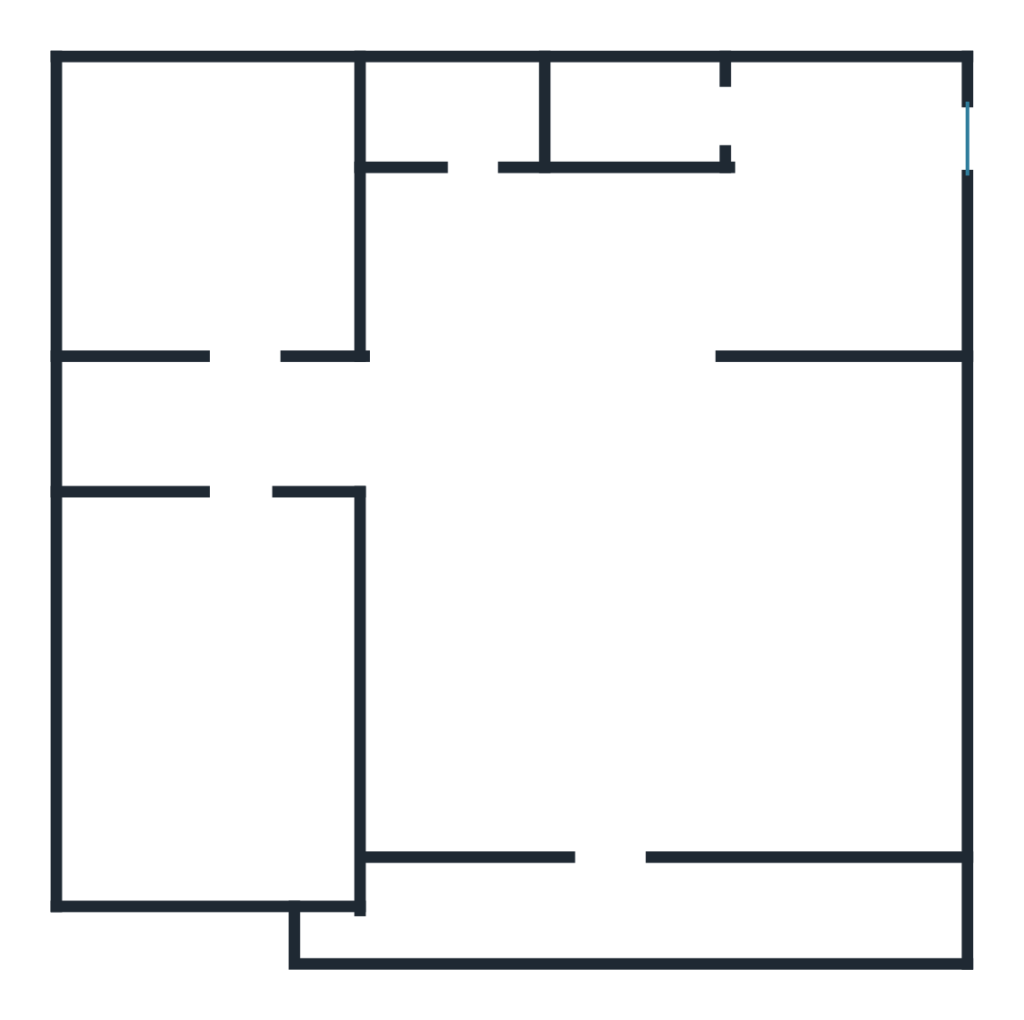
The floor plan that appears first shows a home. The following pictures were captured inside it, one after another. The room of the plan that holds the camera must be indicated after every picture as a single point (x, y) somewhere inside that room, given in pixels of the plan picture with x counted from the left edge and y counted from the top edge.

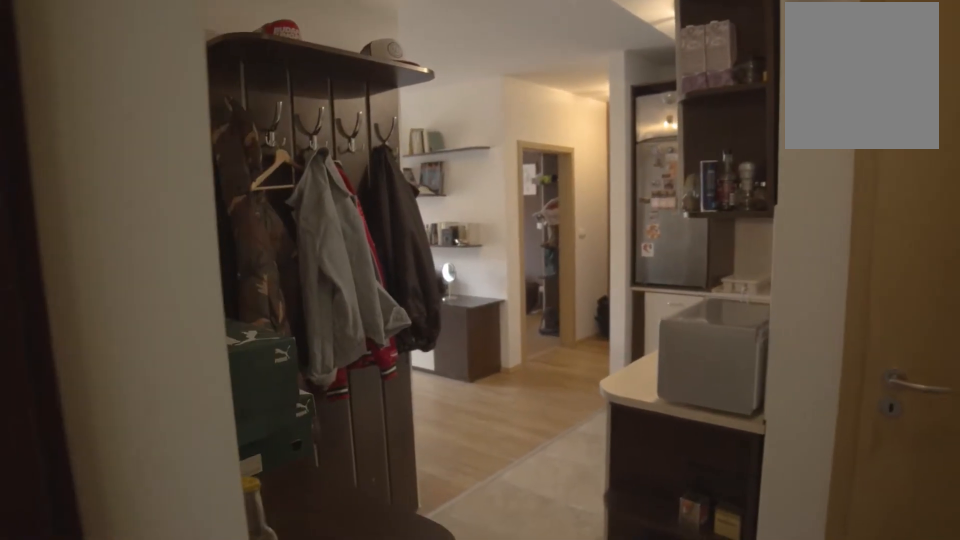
(855, 141)
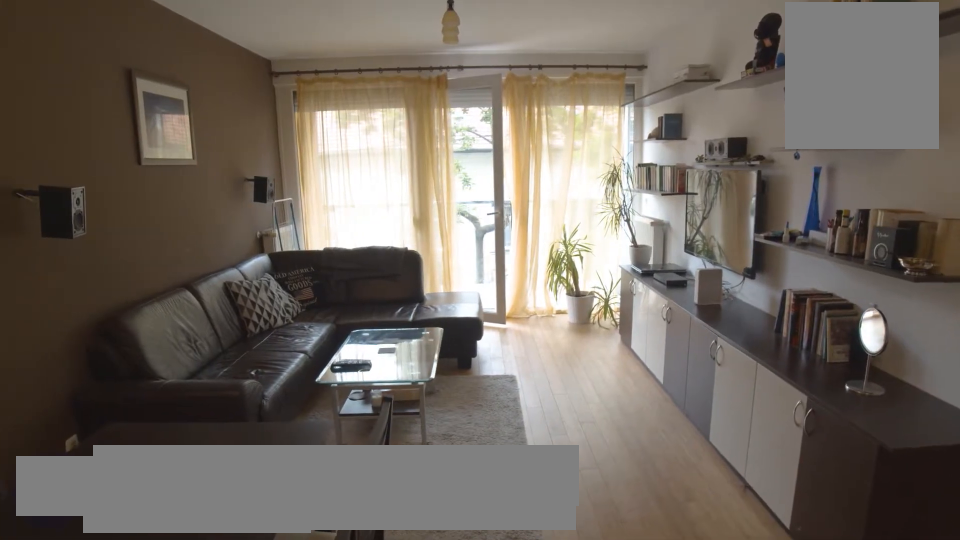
(678, 582)
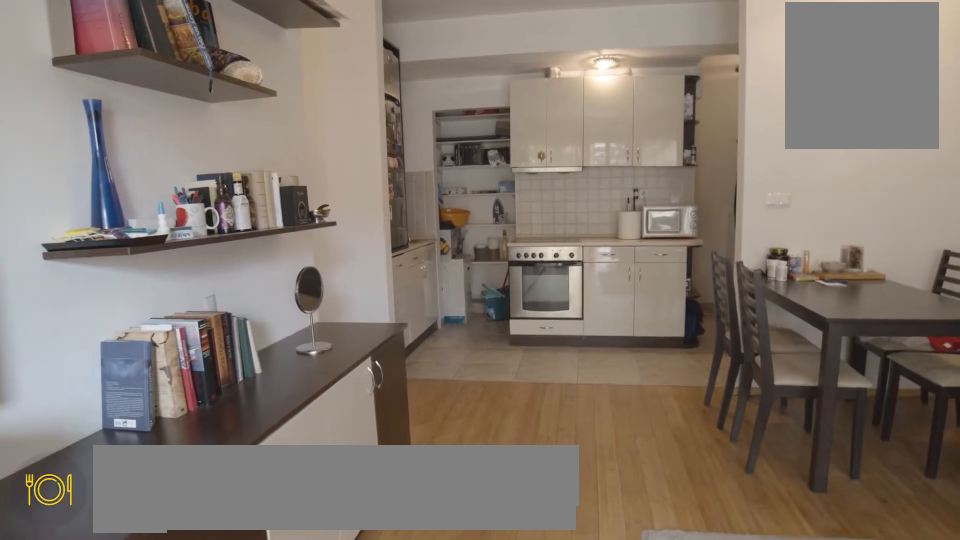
(680, 584)
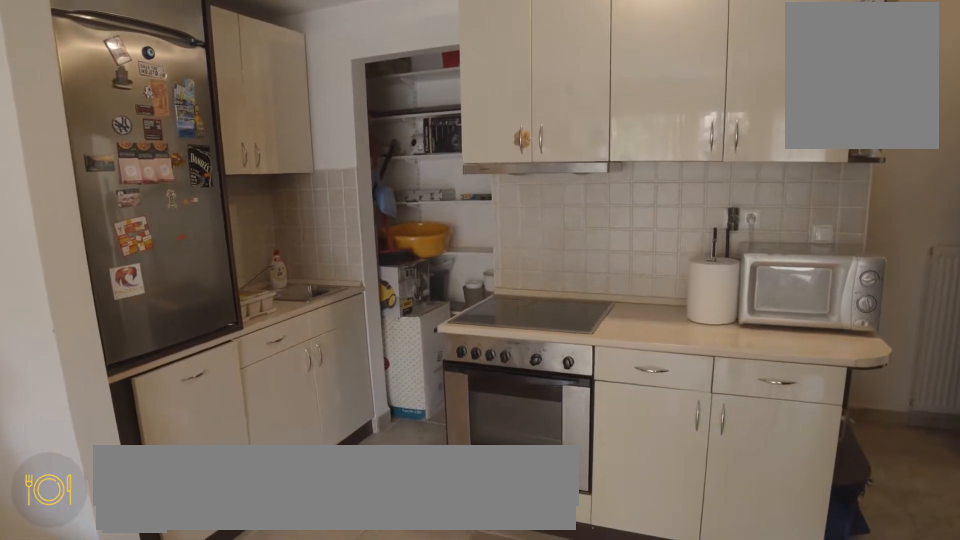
(556, 320)
